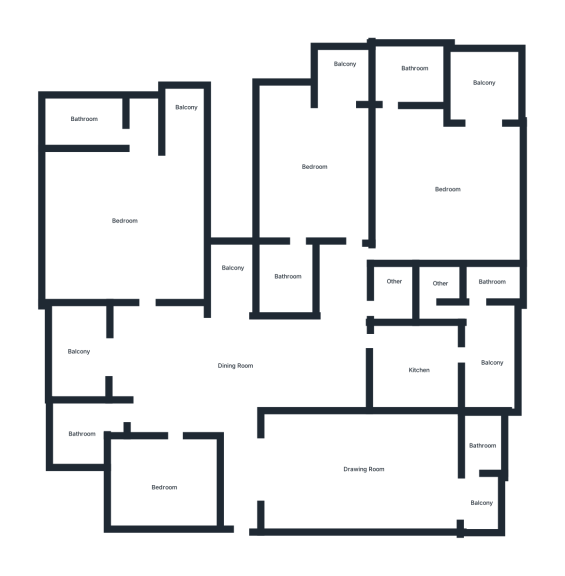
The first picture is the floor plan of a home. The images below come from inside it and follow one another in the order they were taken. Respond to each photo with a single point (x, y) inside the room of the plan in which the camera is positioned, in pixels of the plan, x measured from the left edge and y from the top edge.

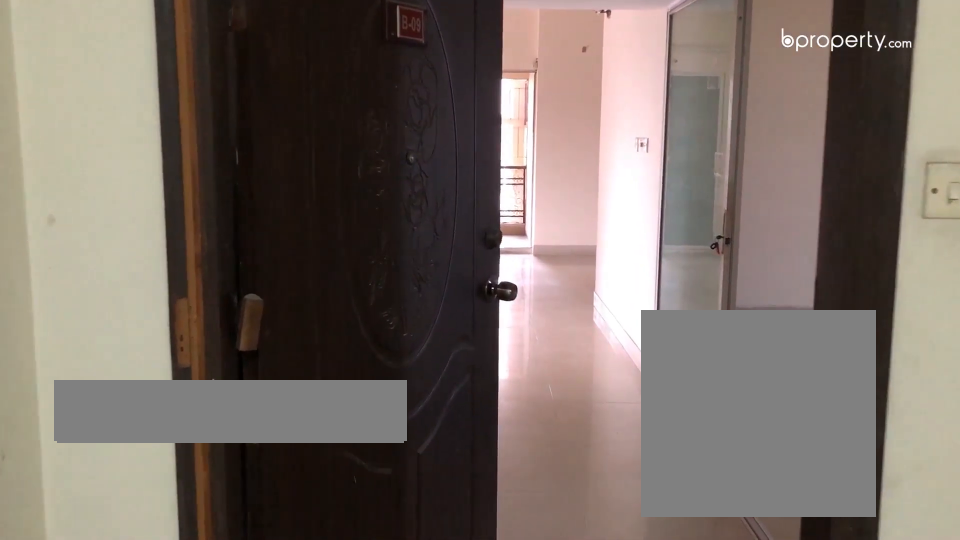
(241, 517)
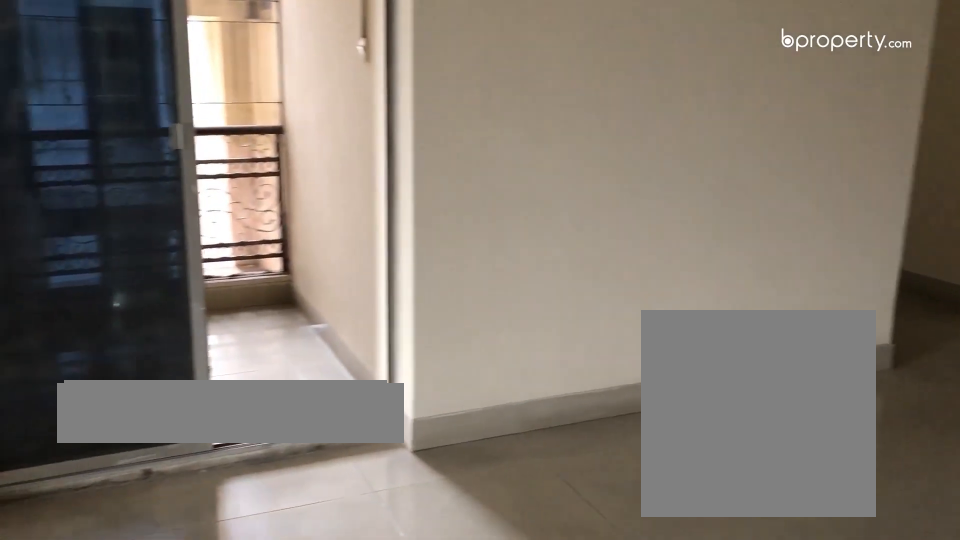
(241, 362)
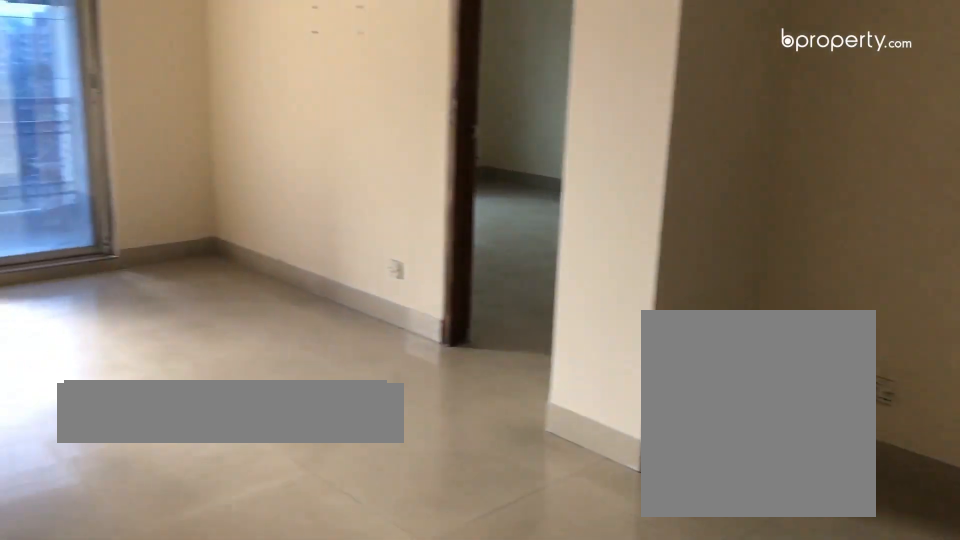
(241, 362)
